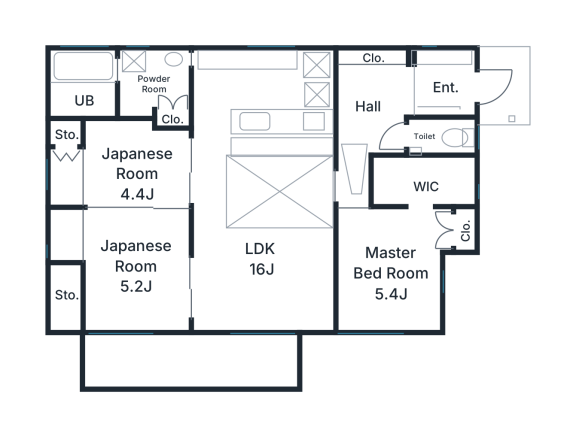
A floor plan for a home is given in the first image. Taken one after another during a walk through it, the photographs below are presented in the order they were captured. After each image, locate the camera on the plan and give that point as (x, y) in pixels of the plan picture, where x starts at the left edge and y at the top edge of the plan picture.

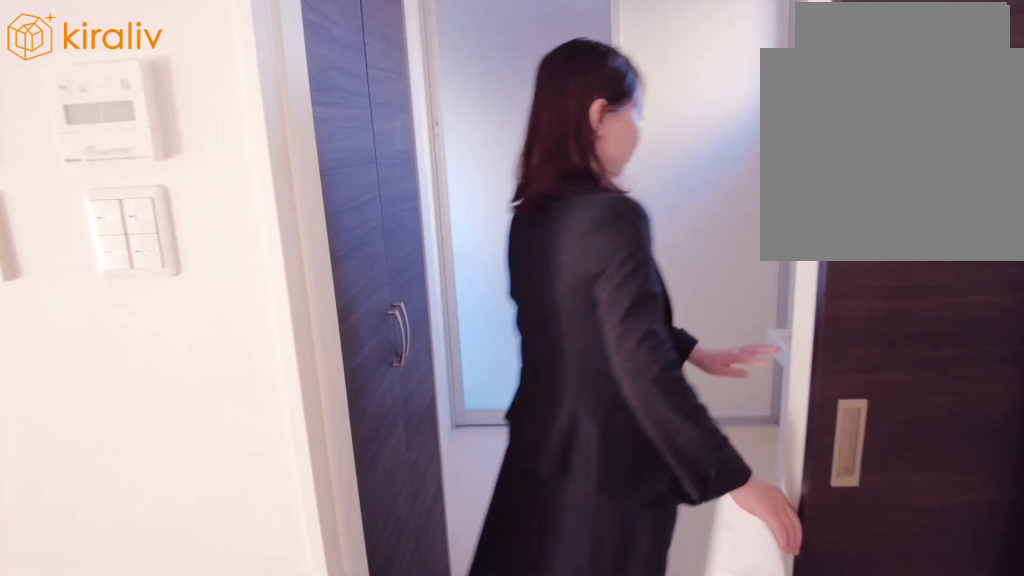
(177, 102)
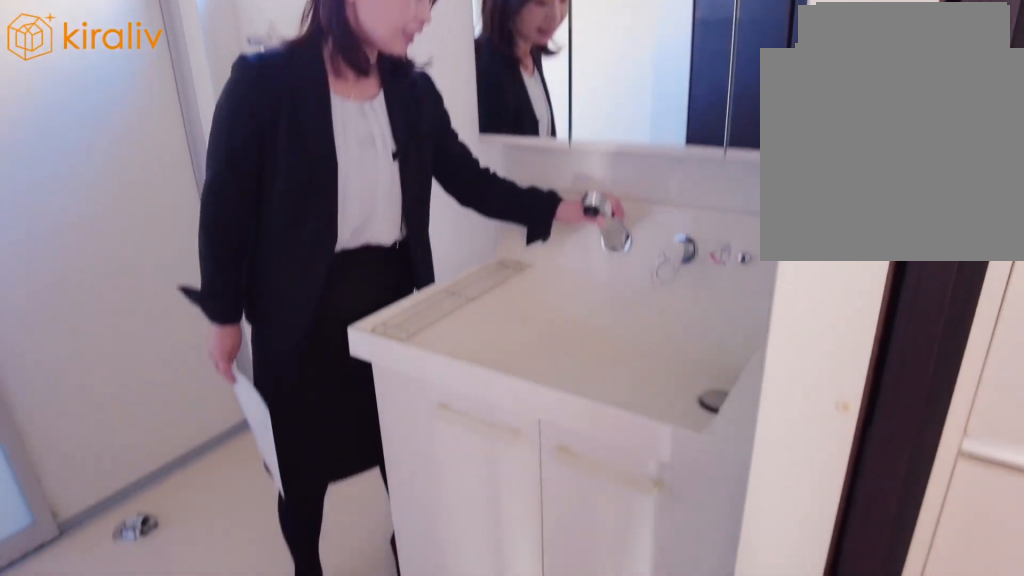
(154, 97)
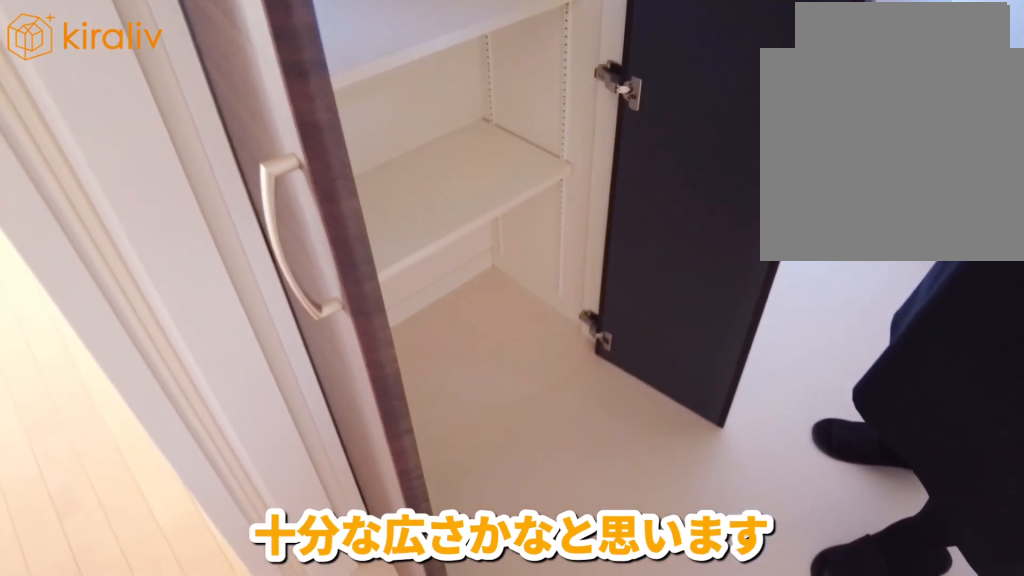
(127, 102)
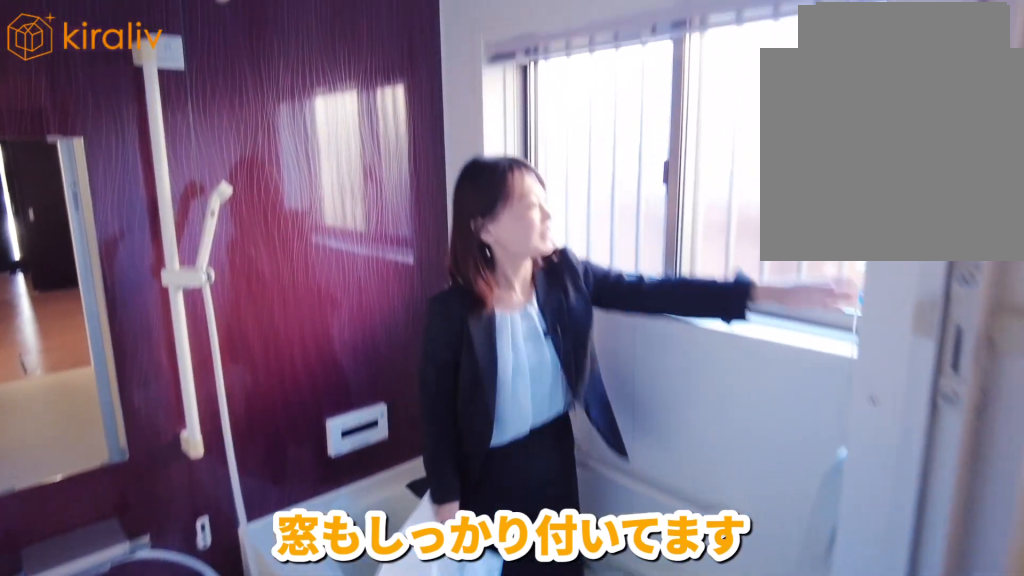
(88, 102)
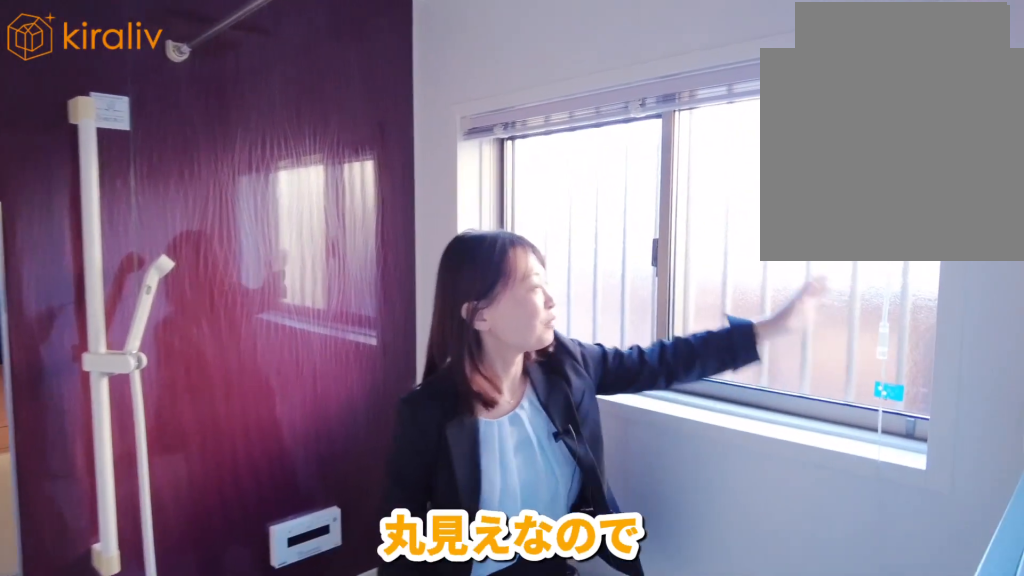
(87, 102)
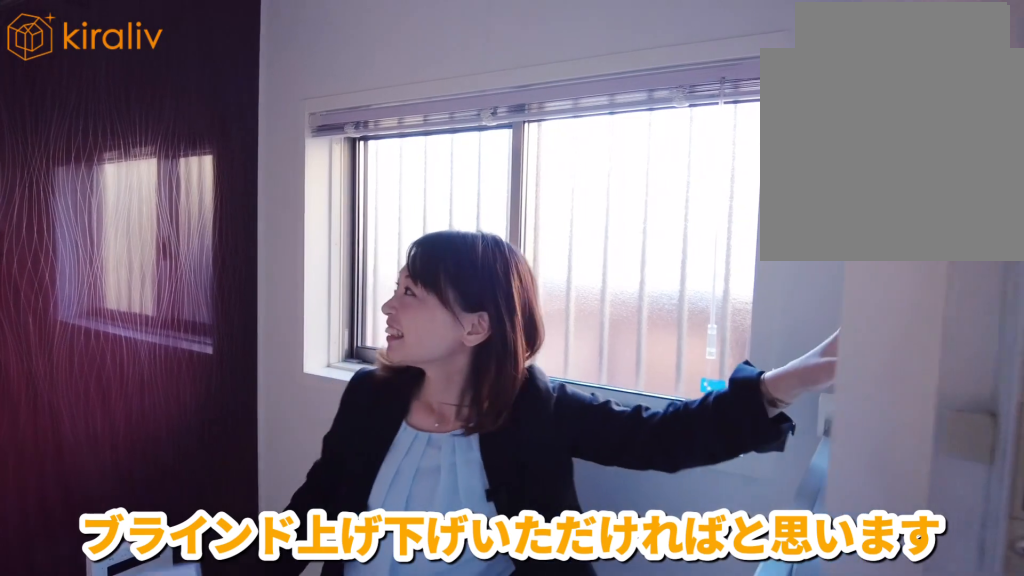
(88, 101)
